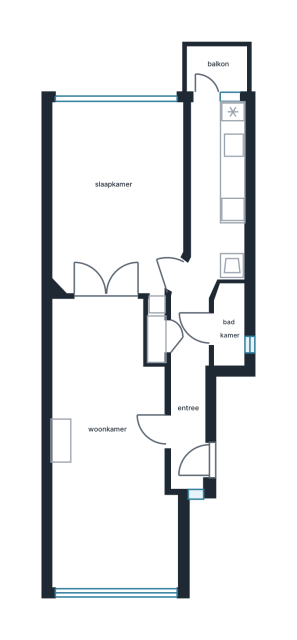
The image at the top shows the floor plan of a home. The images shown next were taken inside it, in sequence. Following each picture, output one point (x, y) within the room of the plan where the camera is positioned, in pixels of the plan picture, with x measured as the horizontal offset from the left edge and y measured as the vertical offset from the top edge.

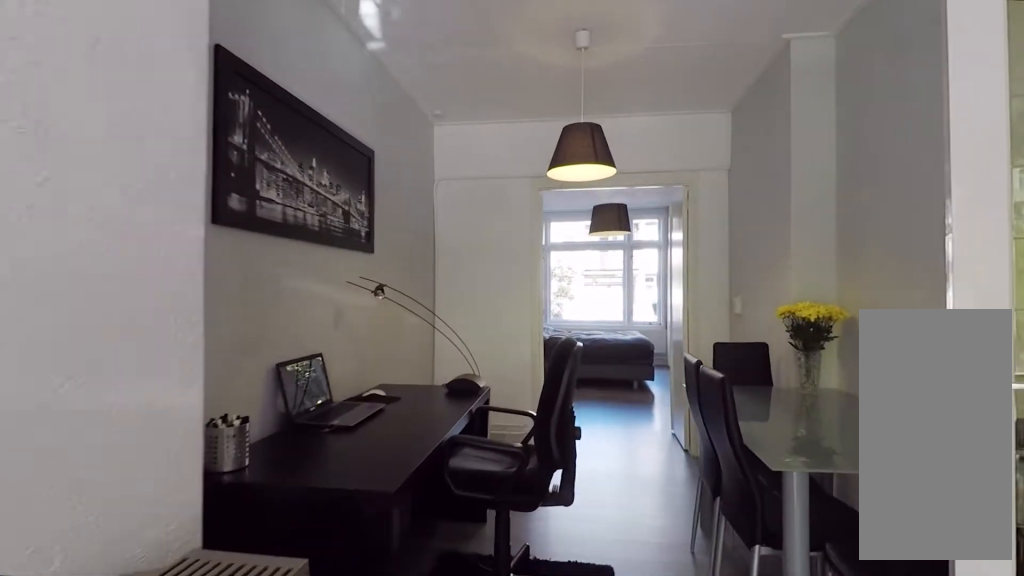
(115, 446)
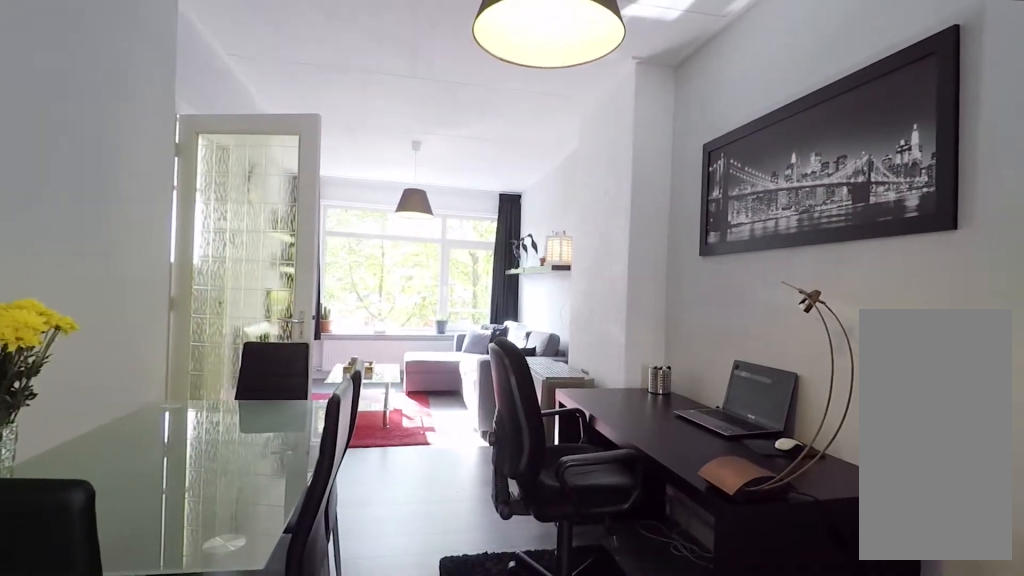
(115, 446)
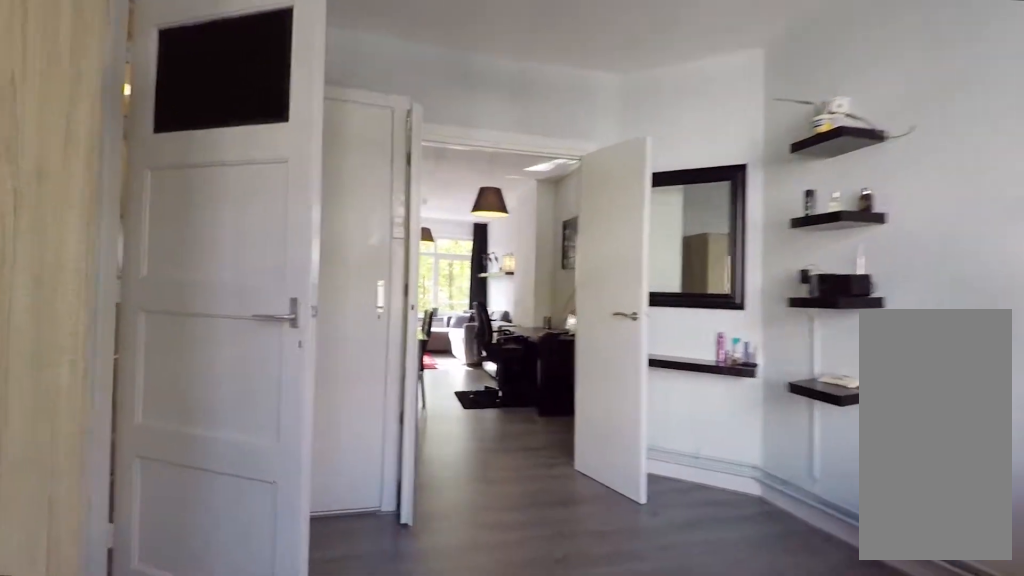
(115, 198)
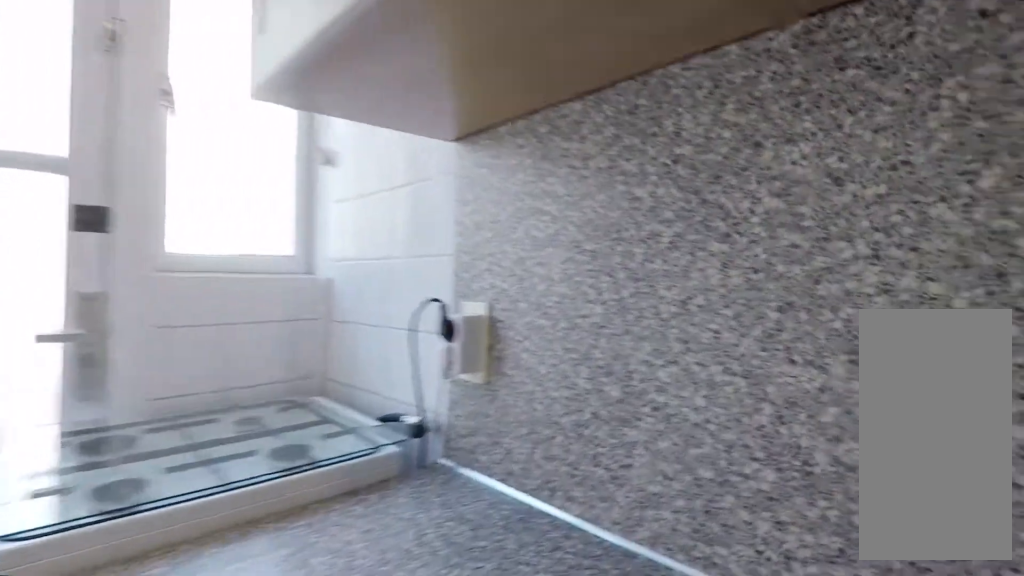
(220, 161)
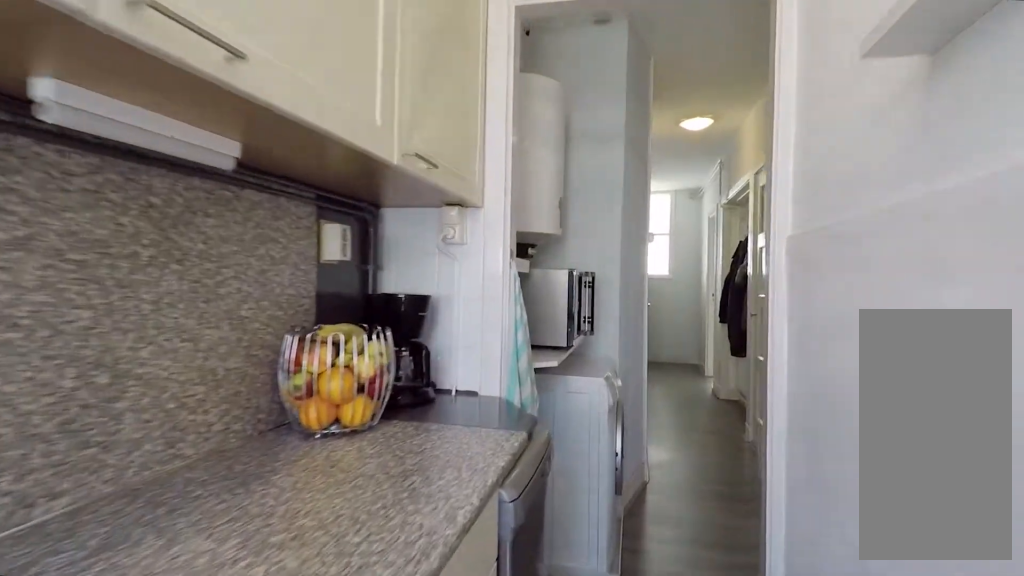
(220, 161)
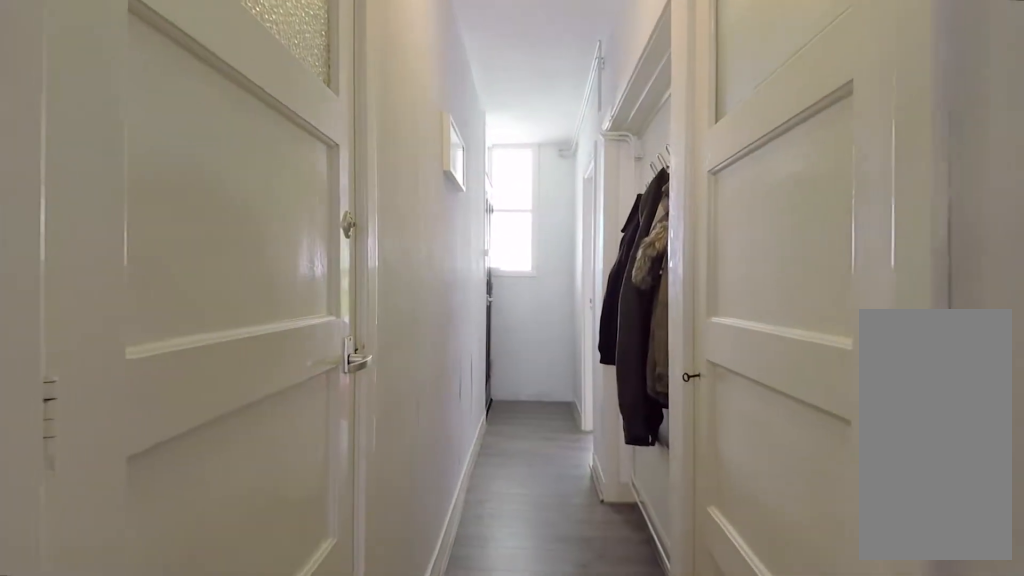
(201, 360)
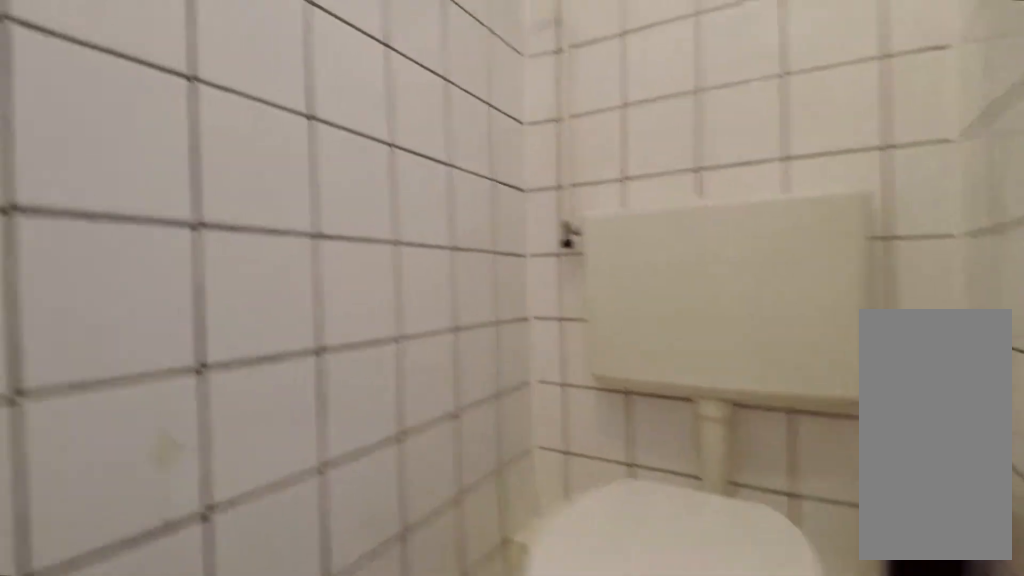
(228, 326)
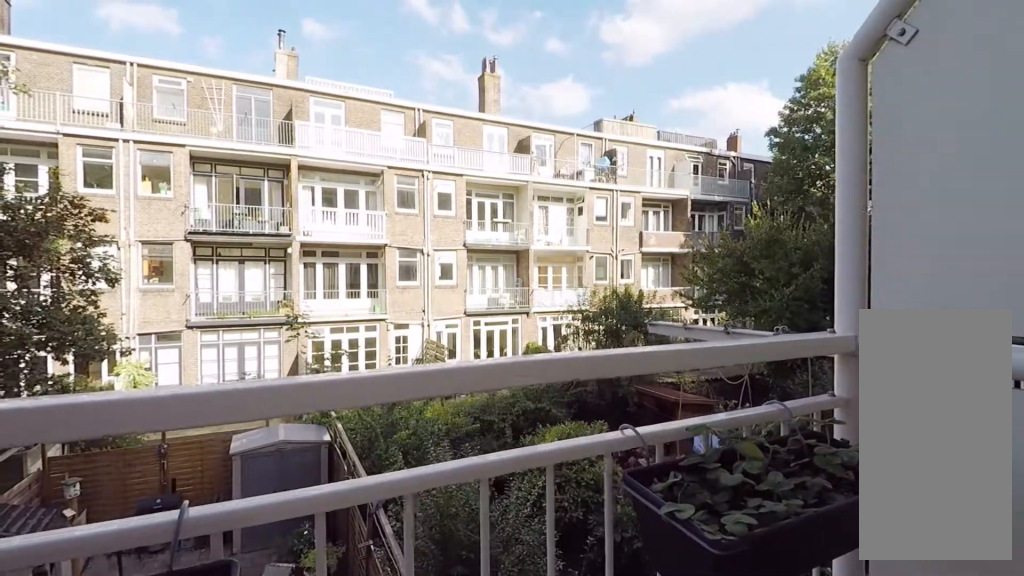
(216, 70)
